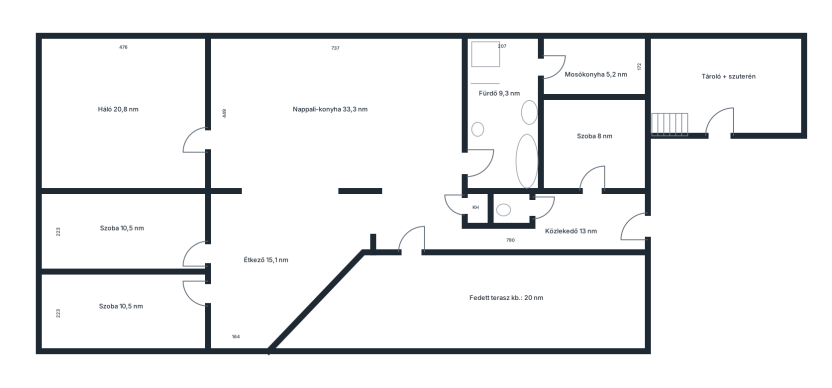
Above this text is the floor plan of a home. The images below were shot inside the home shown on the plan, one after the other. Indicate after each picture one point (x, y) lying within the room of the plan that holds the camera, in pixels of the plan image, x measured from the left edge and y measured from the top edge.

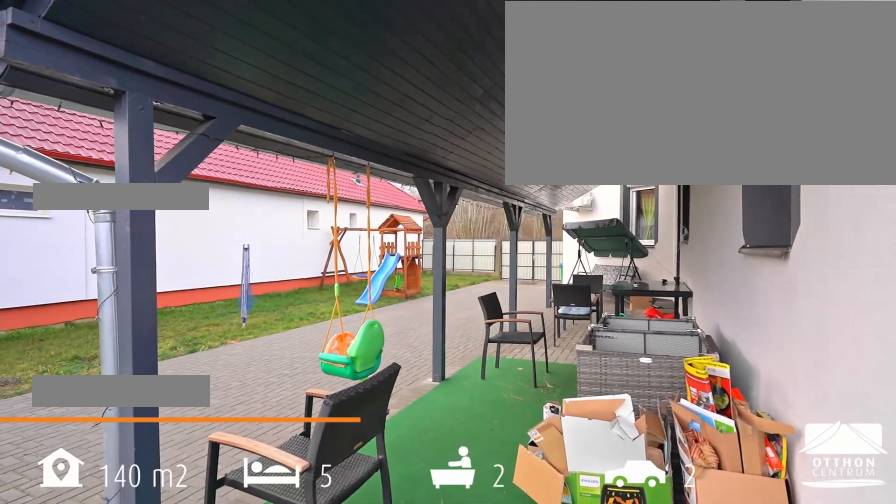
(502, 301)
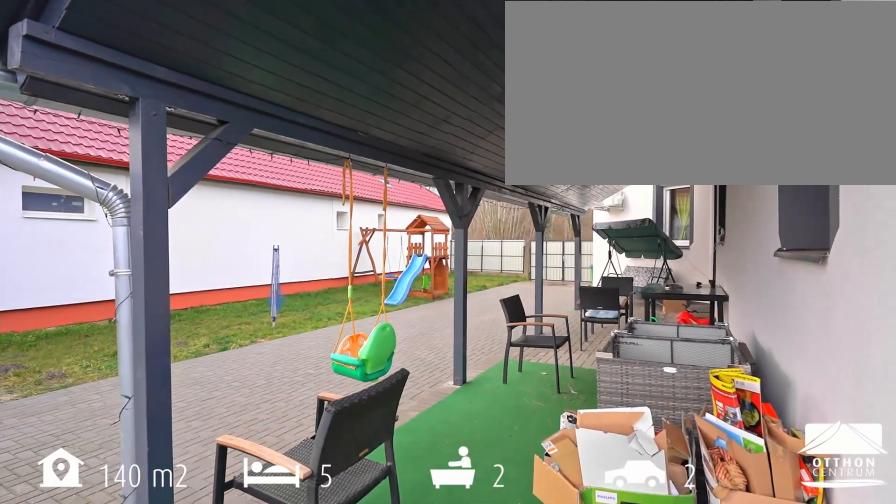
(502, 301)
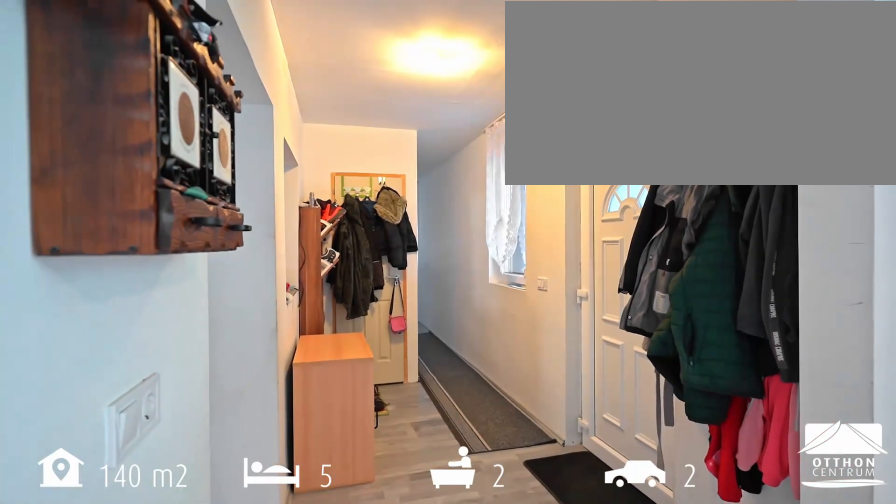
(507, 239)
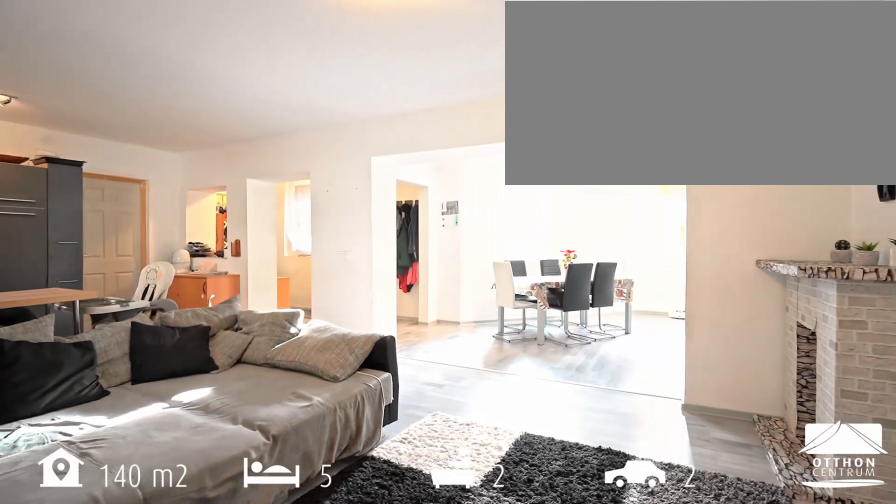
(337, 114)
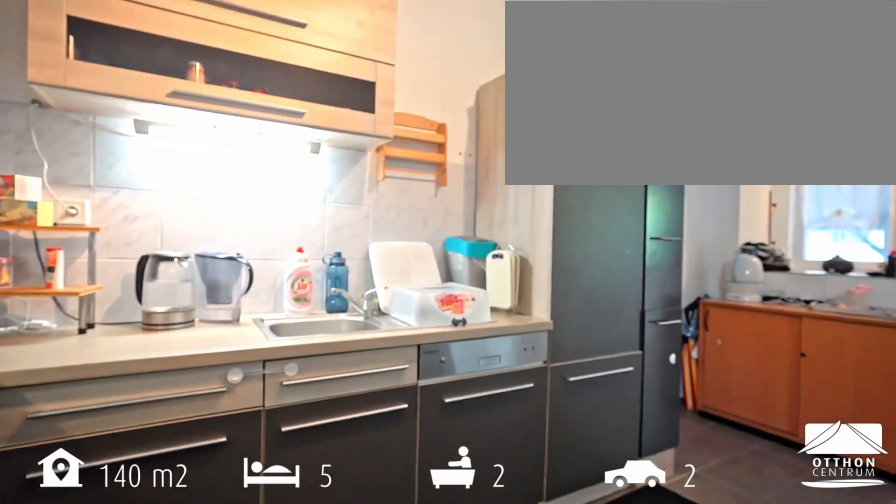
(337, 114)
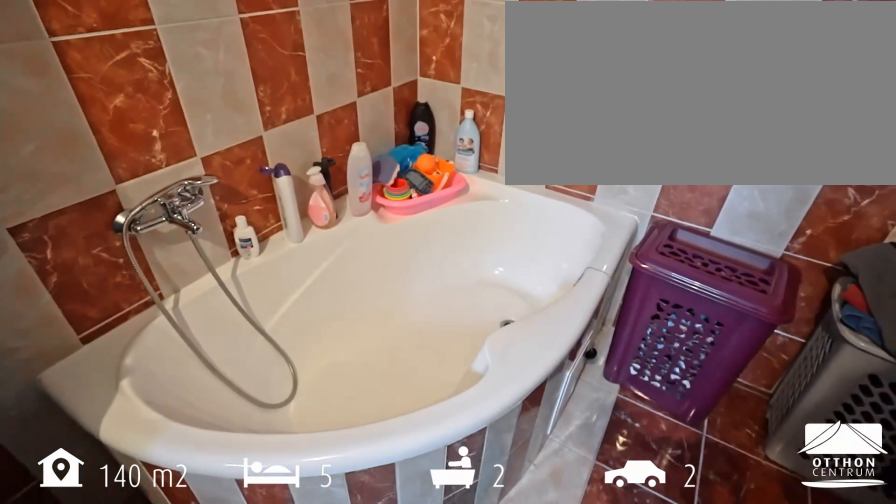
(502, 118)
